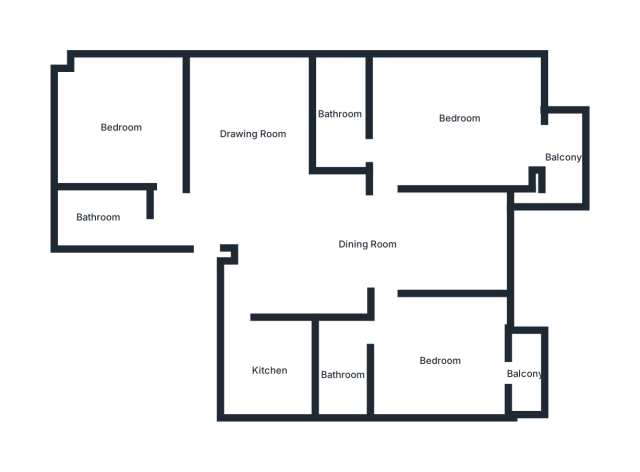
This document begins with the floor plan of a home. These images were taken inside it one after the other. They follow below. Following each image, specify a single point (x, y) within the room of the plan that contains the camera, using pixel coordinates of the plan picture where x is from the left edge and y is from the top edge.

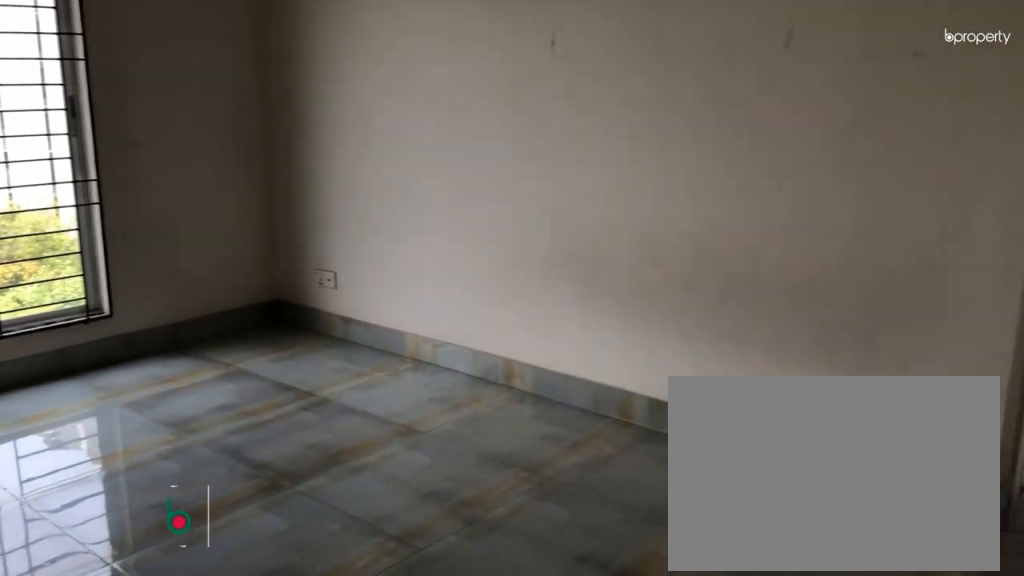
(252, 135)
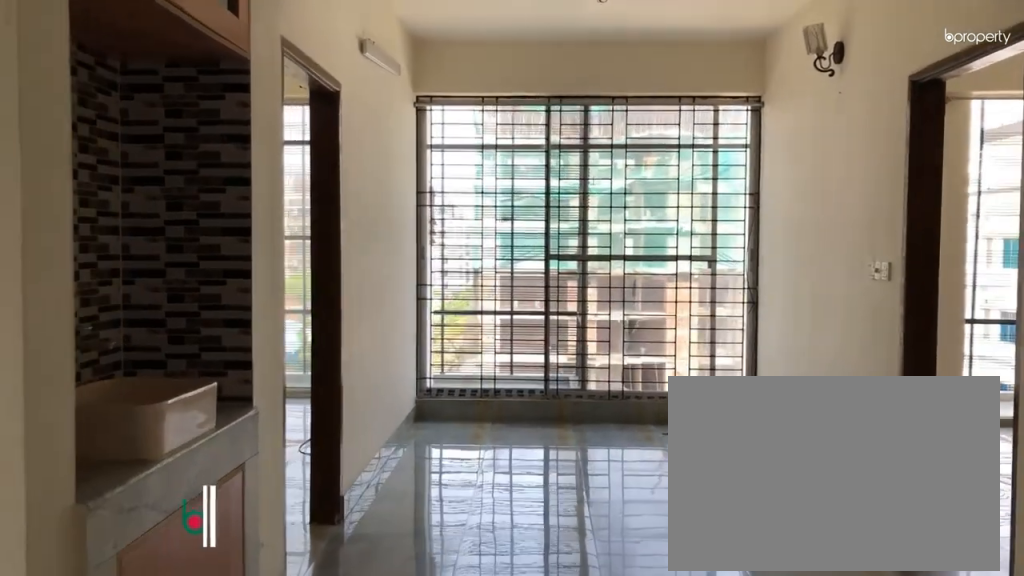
(368, 244)
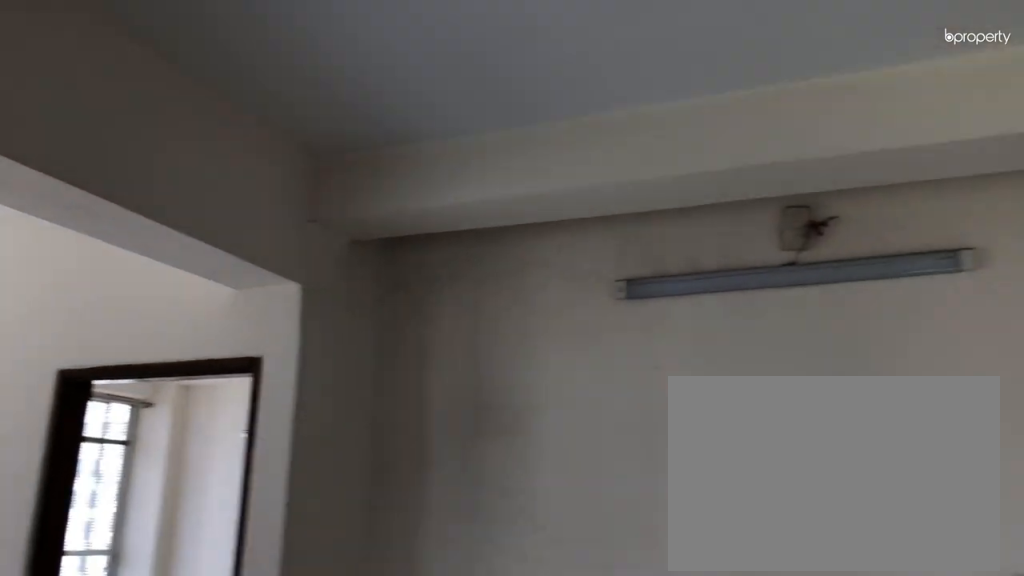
(368, 244)
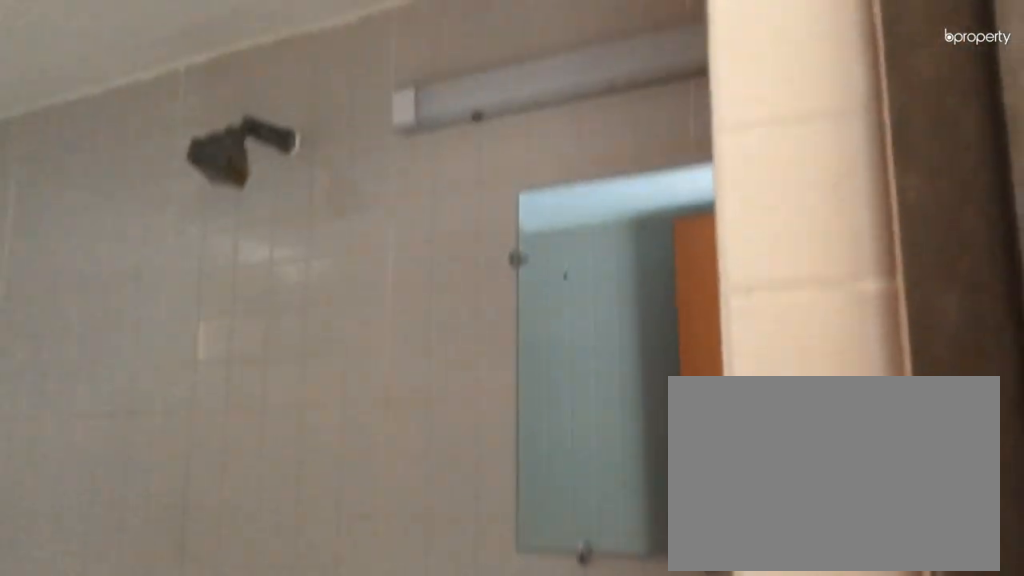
(98, 216)
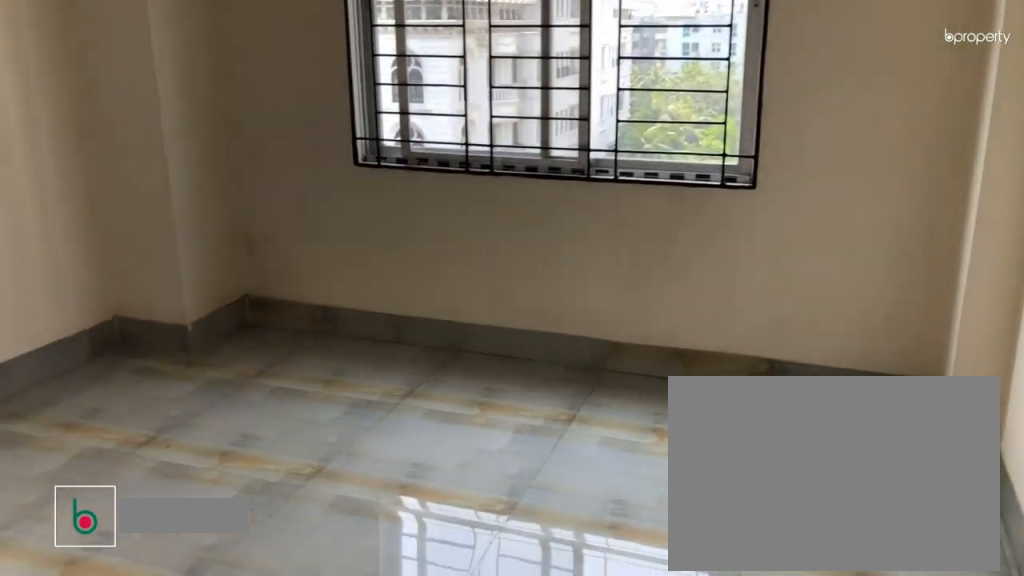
(123, 127)
